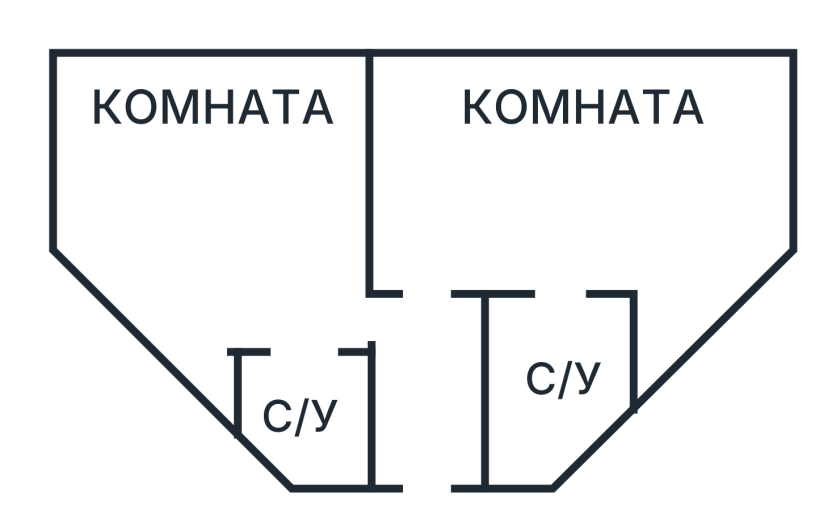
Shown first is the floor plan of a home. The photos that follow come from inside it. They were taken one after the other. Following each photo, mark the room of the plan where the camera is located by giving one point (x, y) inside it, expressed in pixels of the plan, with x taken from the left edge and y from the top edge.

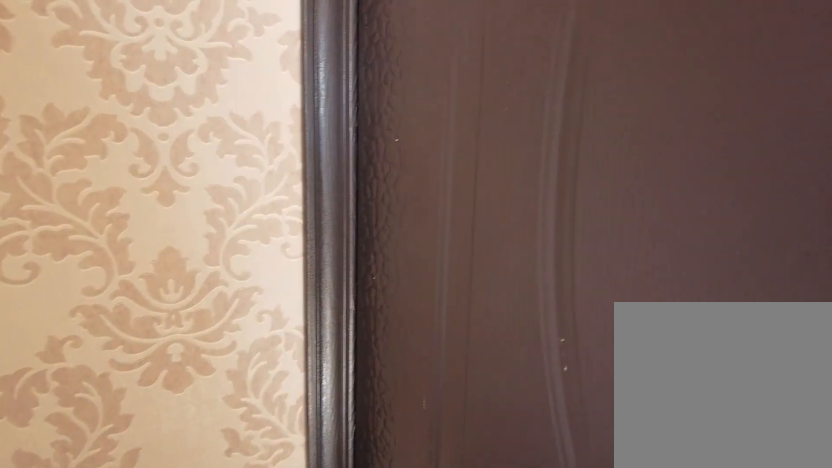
(348, 320)
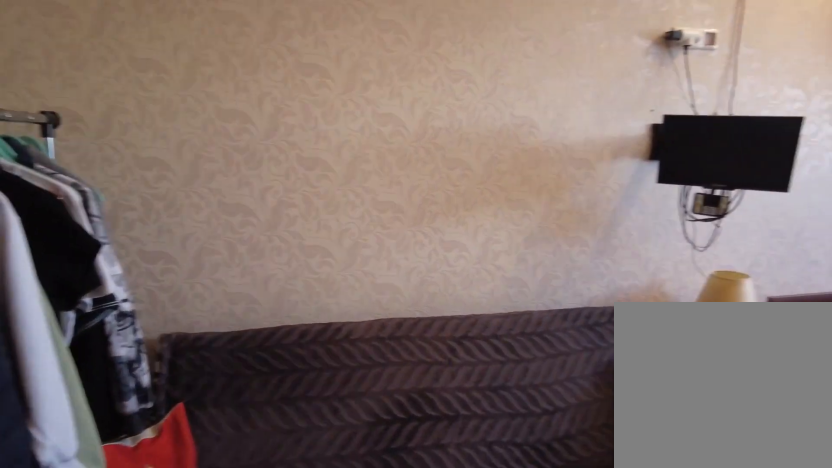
(467, 252)
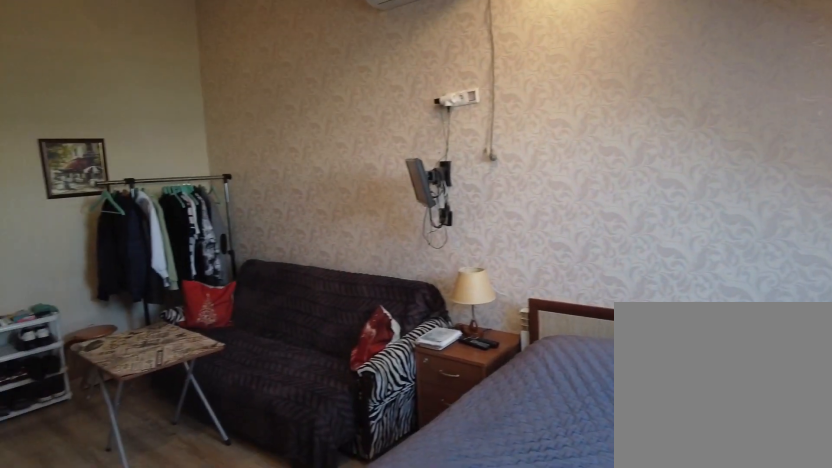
(467, 252)
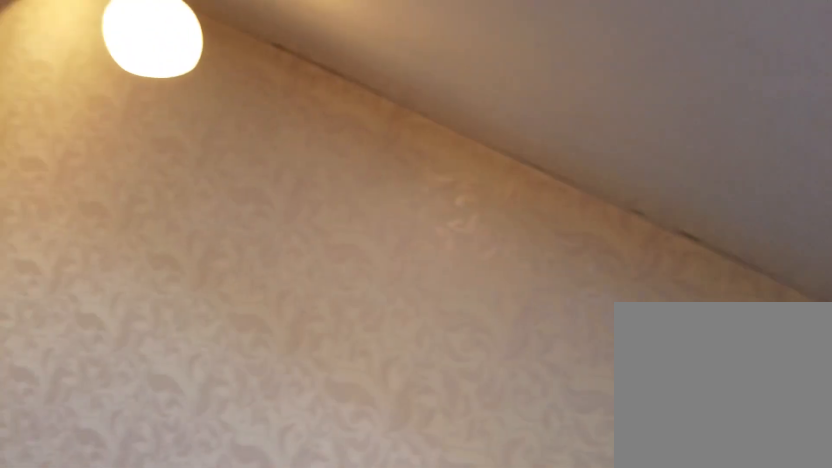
(751, 218)
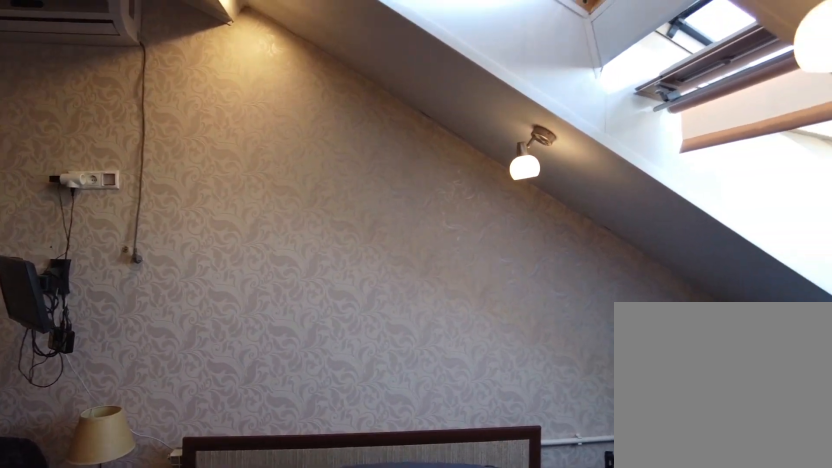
(566, 262)
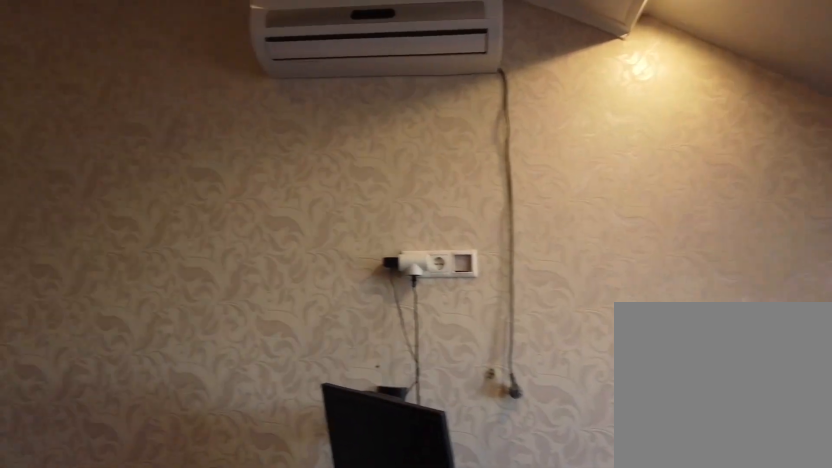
(566, 262)
